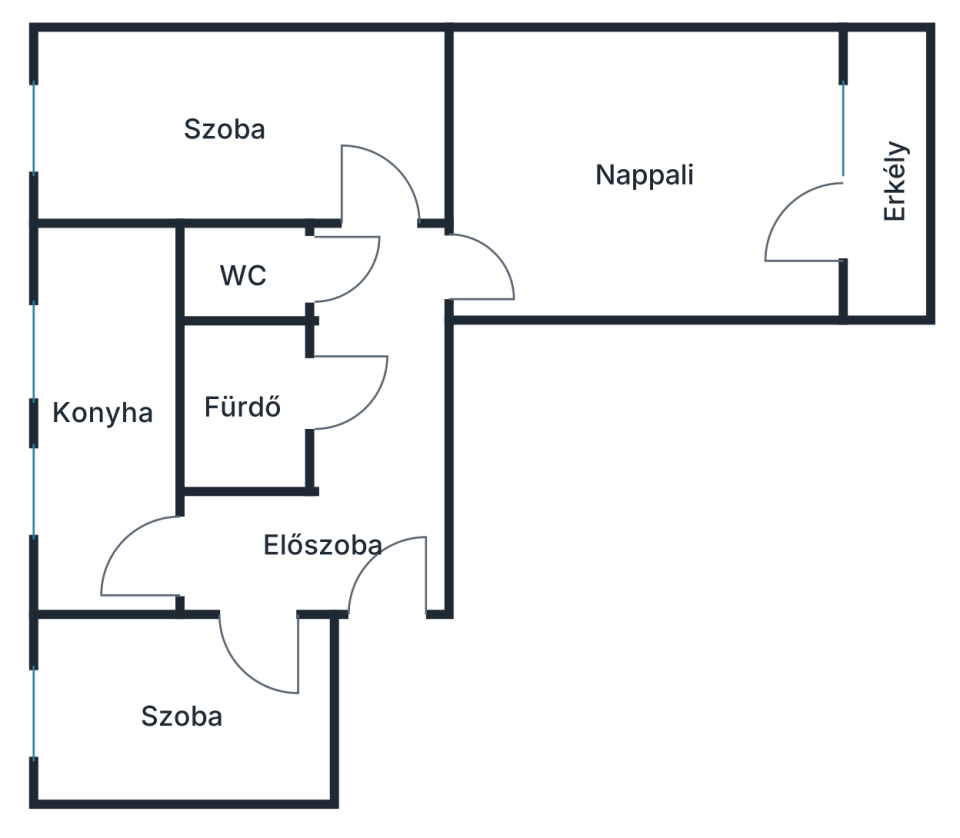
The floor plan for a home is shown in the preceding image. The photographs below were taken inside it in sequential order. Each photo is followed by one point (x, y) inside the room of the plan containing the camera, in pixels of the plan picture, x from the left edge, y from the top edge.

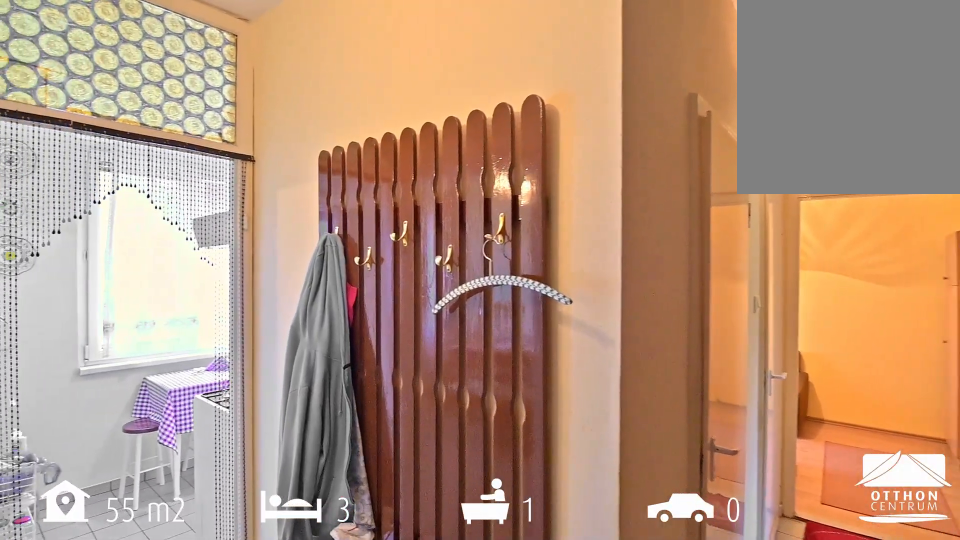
(385, 553)
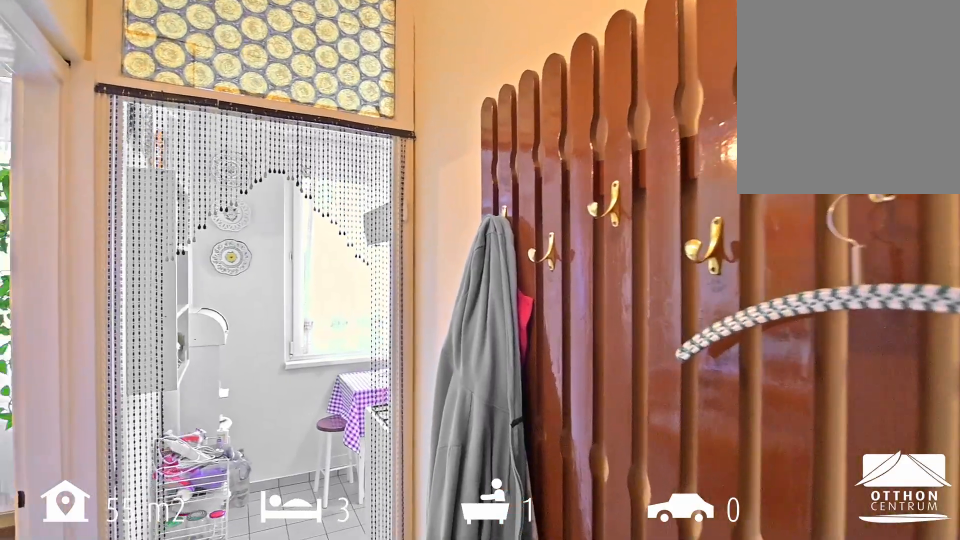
(385, 553)
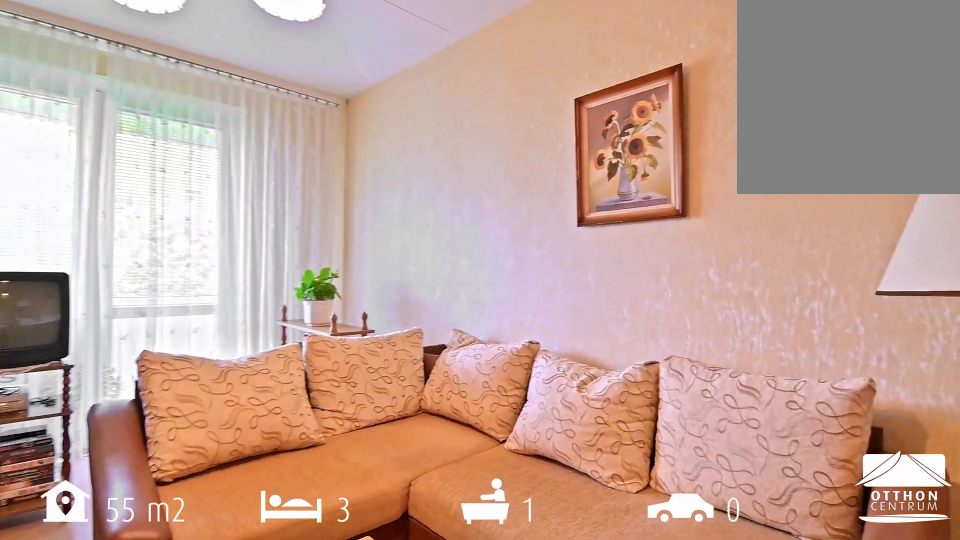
(657, 212)
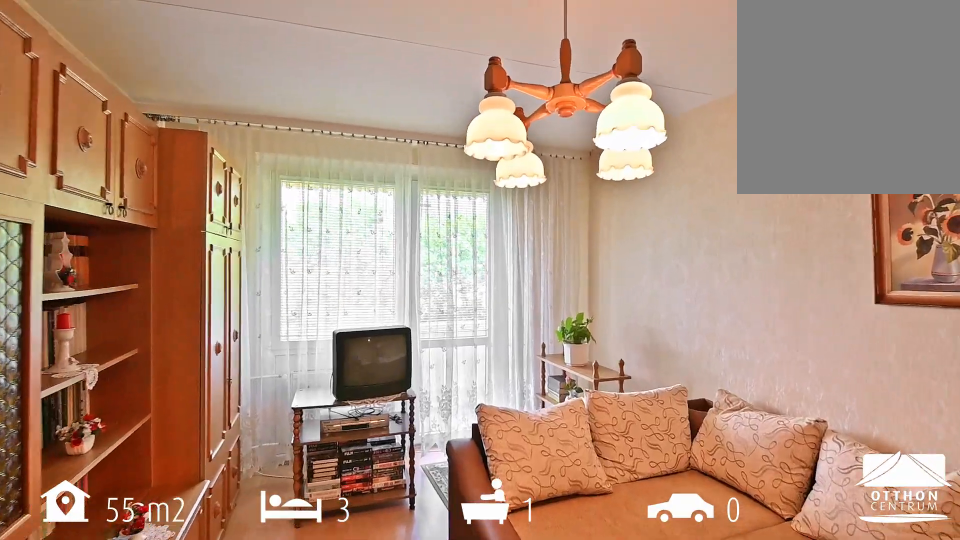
(657, 212)
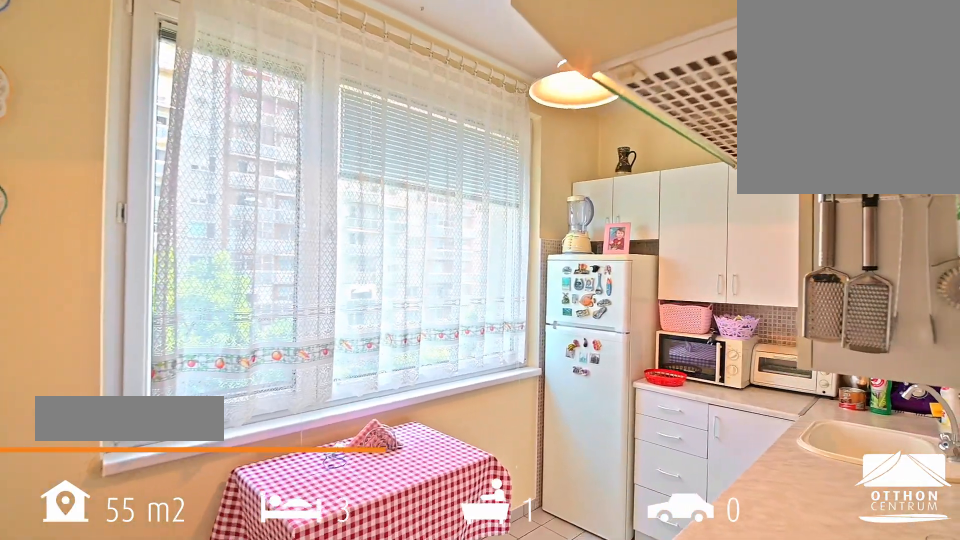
(113, 439)
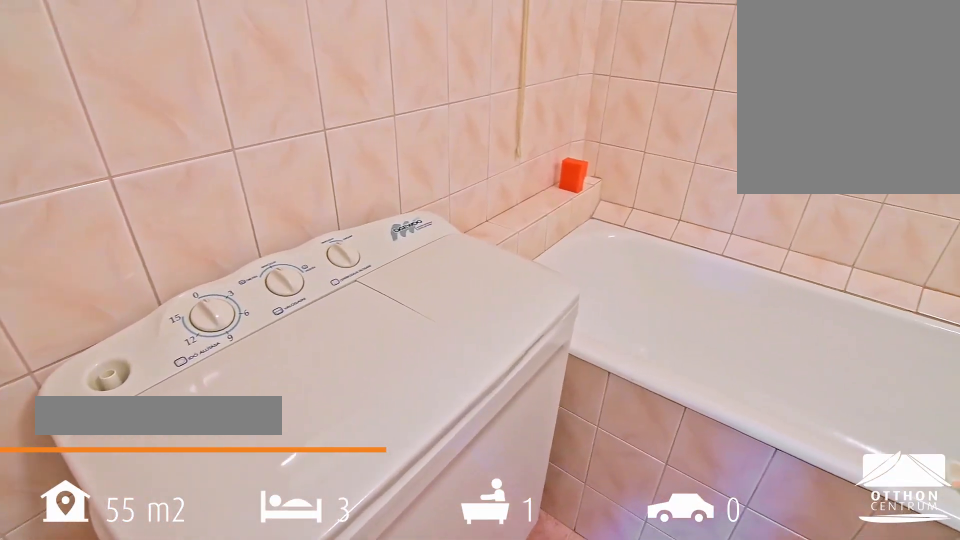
(249, 394)
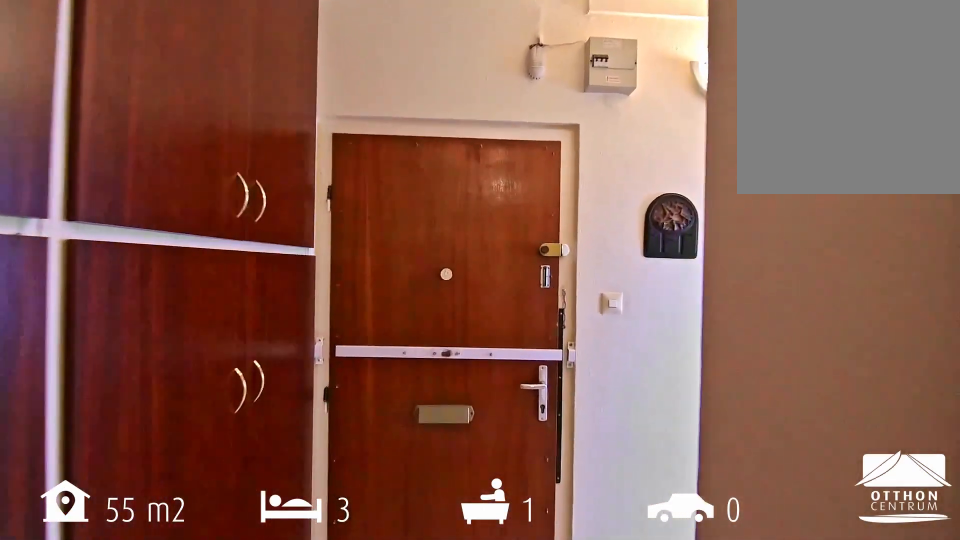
(385, 553)
